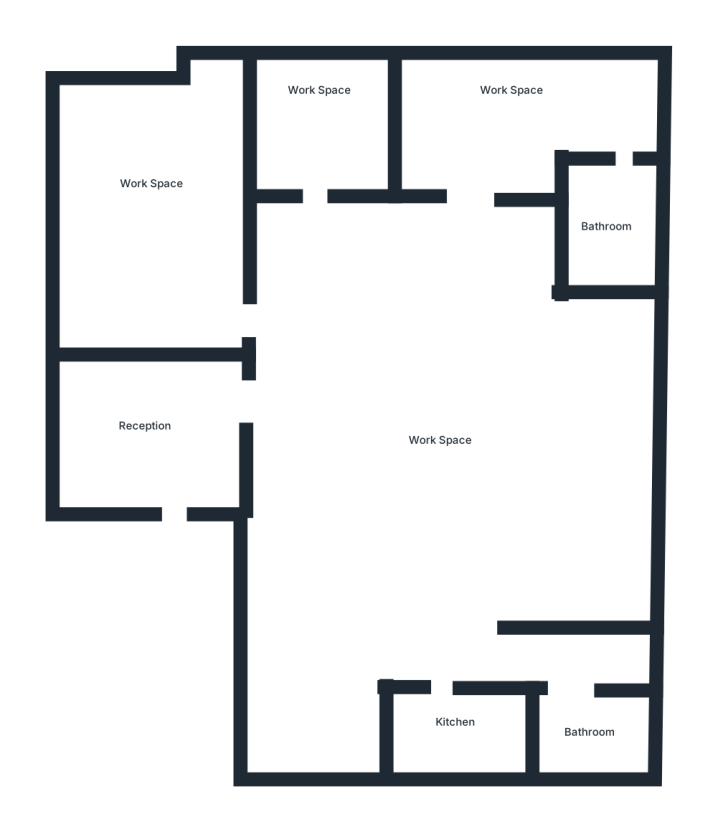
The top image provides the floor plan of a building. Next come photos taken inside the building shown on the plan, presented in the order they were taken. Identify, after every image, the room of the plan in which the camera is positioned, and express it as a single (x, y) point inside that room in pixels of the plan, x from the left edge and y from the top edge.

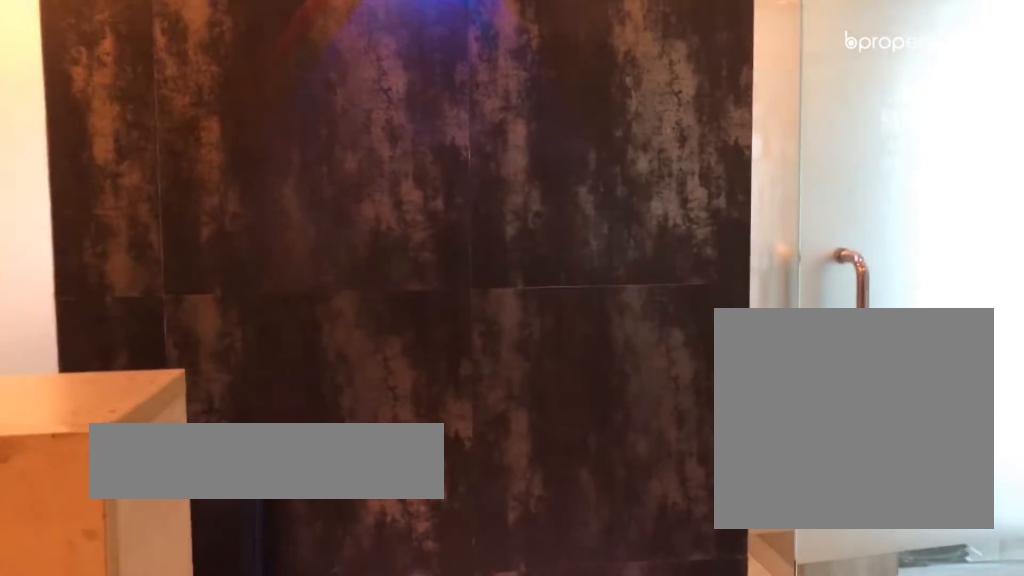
(162, 452)
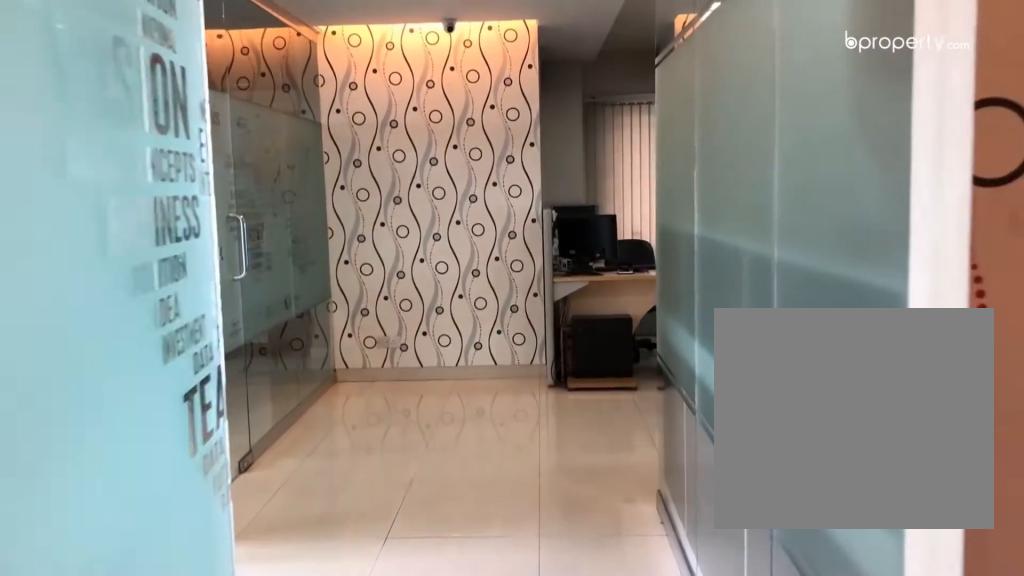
(161, 451)
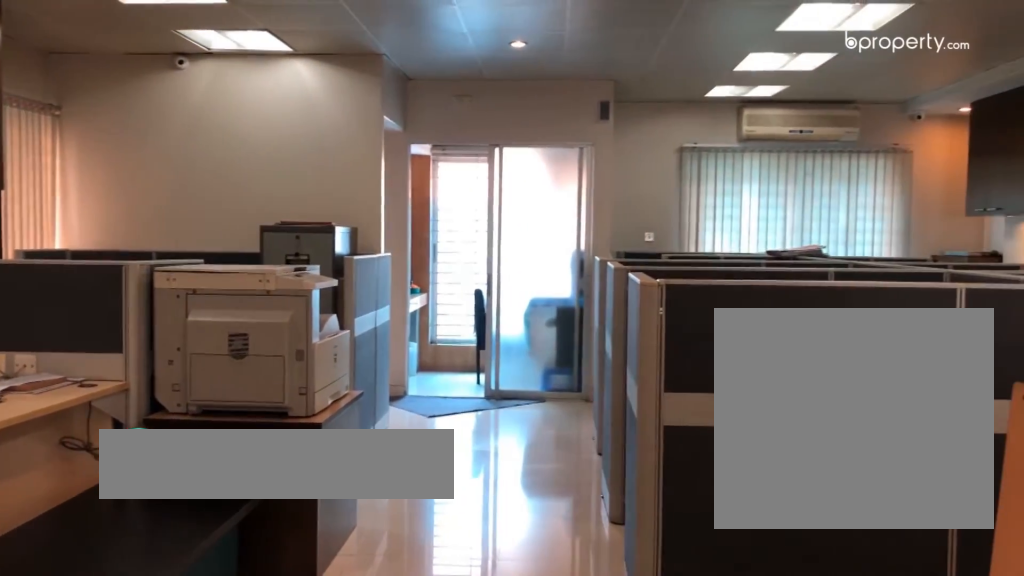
(446, 460)
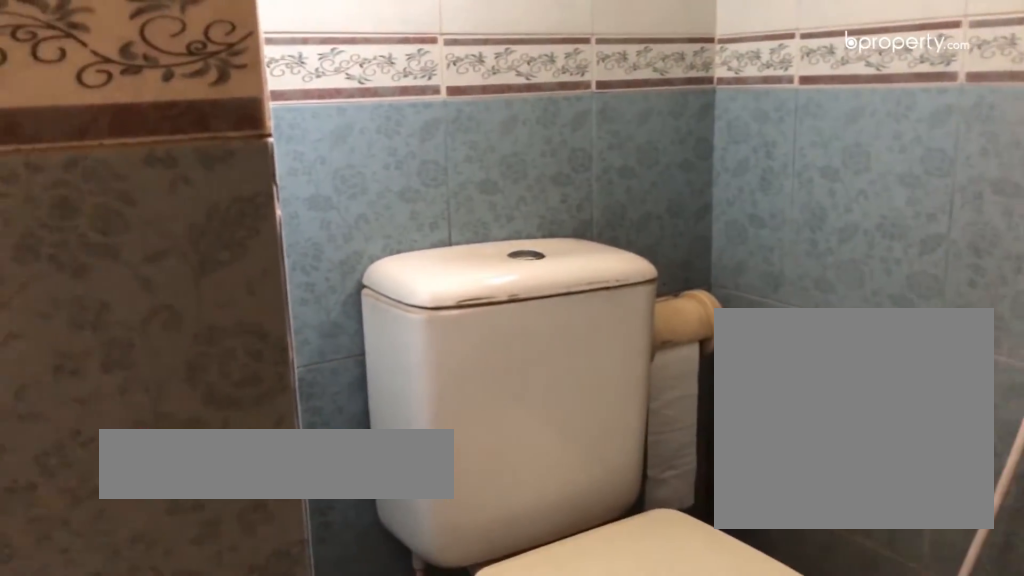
(591, 741)
